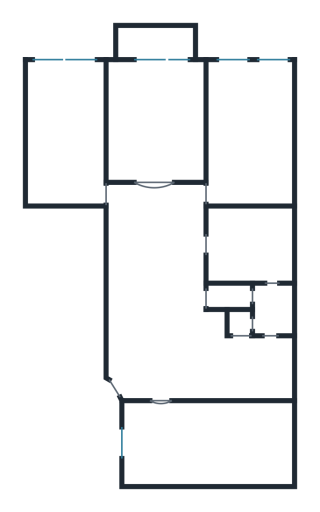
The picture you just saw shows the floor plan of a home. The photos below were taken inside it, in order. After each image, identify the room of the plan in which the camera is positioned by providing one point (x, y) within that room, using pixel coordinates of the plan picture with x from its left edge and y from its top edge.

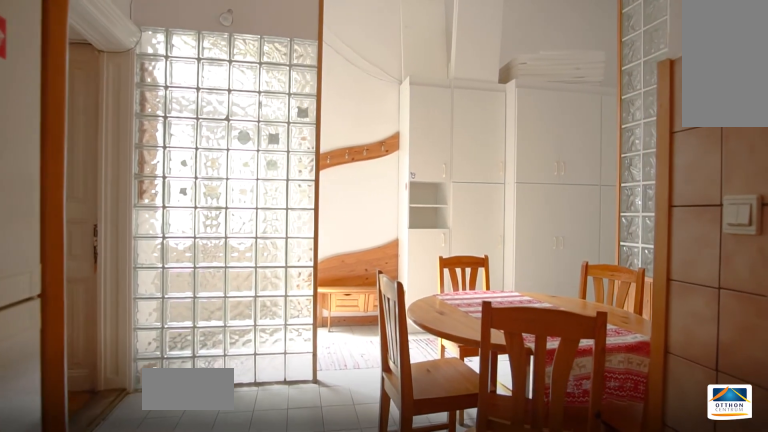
(204, 359)
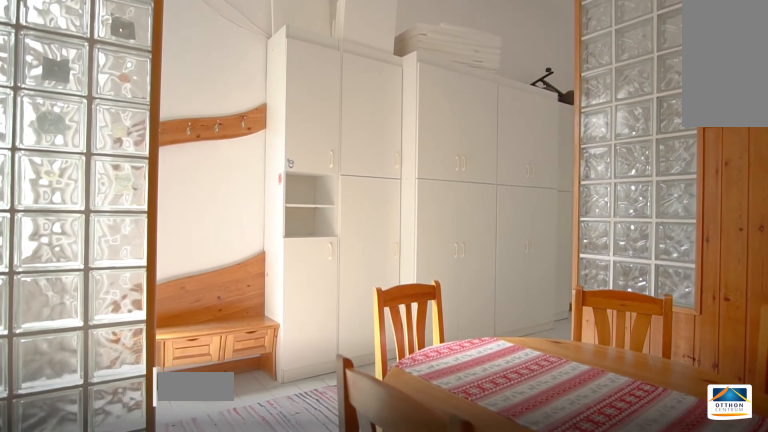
(205, 359)
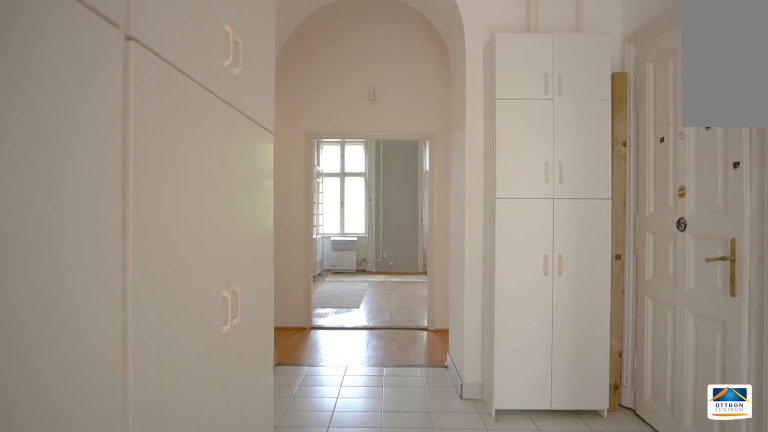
(159, 312)
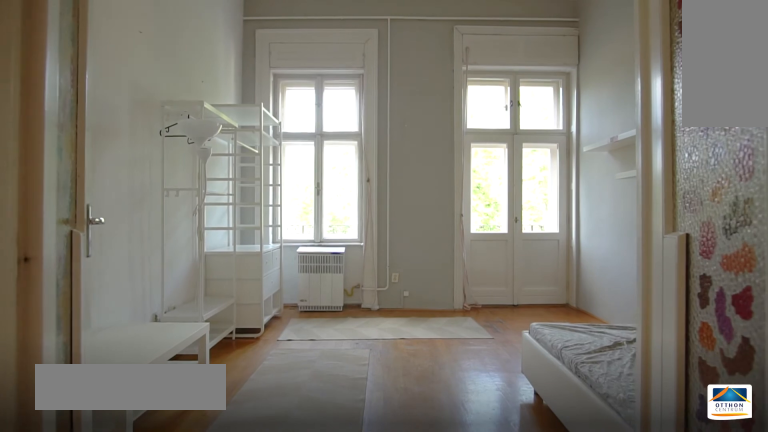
(160, 134)
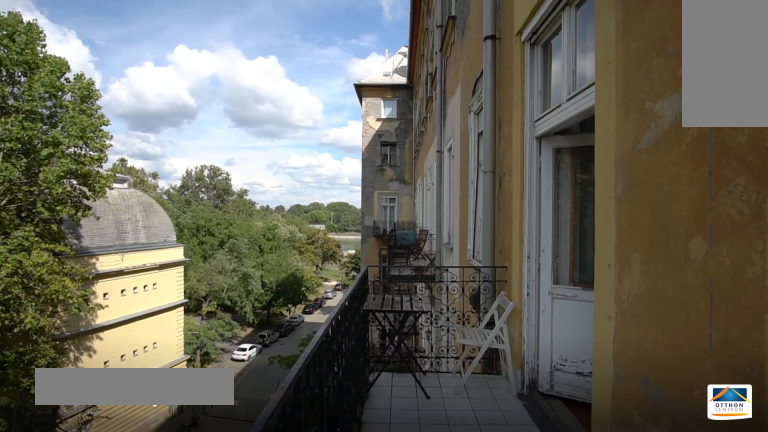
(157, 43)
